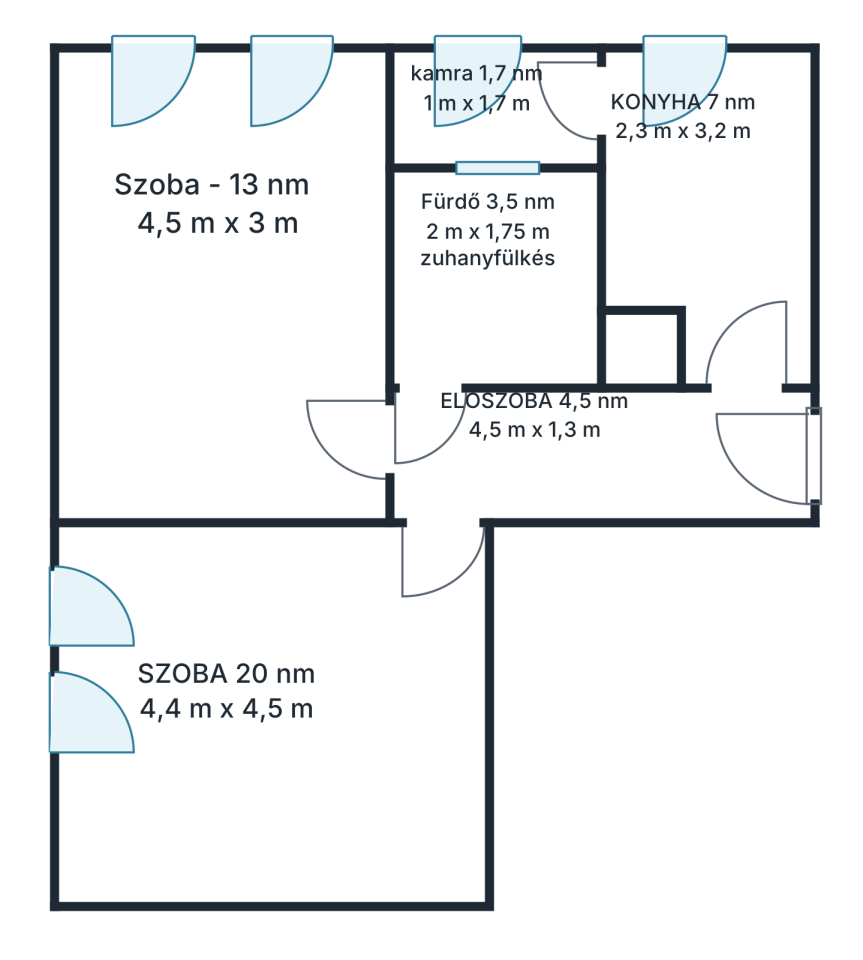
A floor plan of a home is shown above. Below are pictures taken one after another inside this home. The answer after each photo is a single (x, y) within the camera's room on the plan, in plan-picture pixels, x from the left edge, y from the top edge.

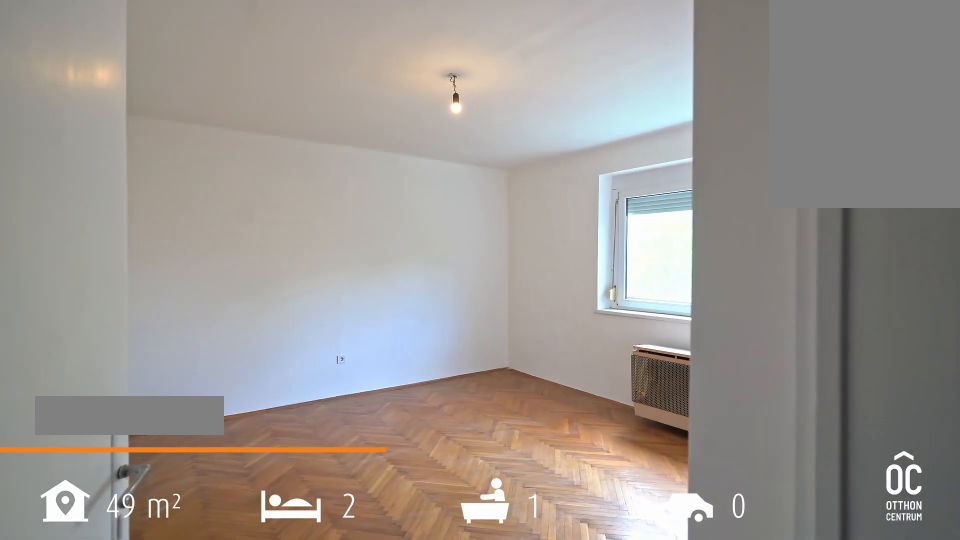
(278, 719)
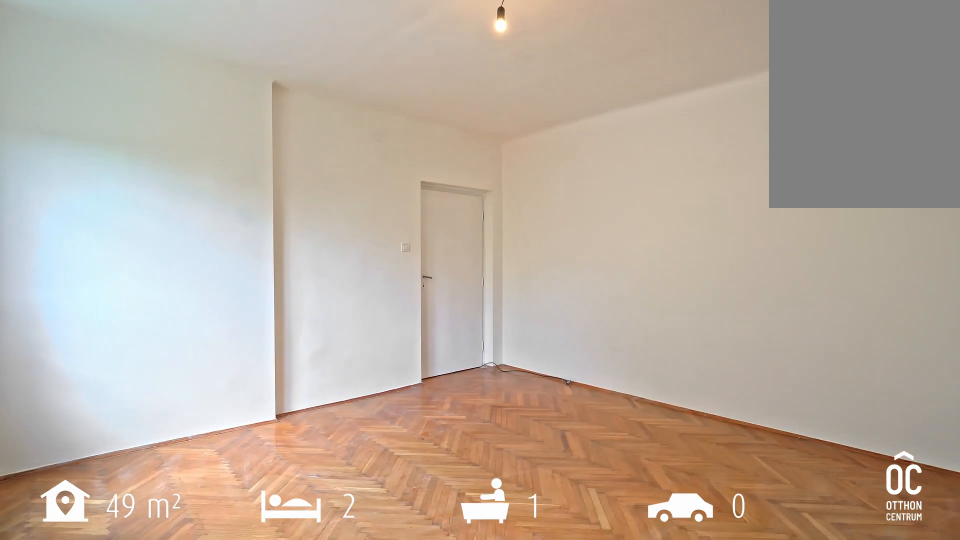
(278, 719)
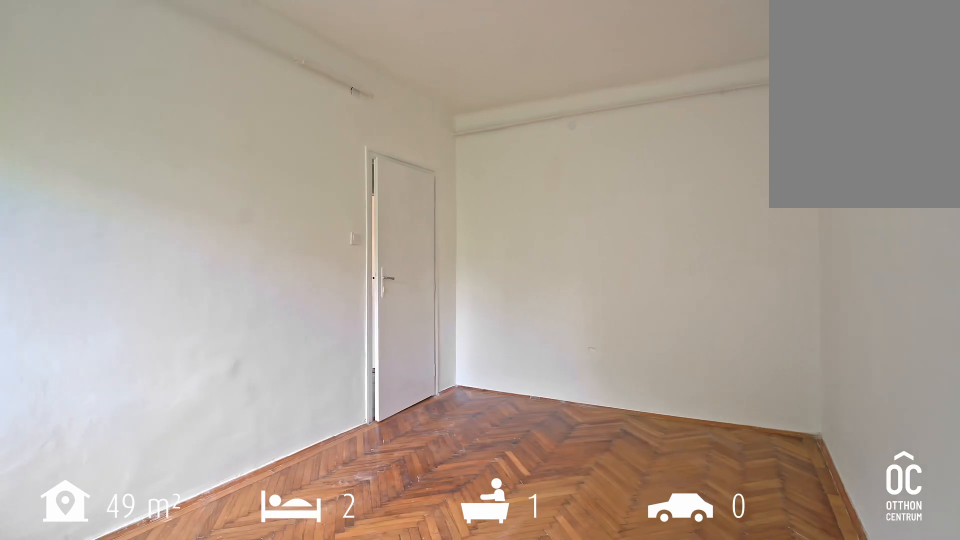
(221, 320)
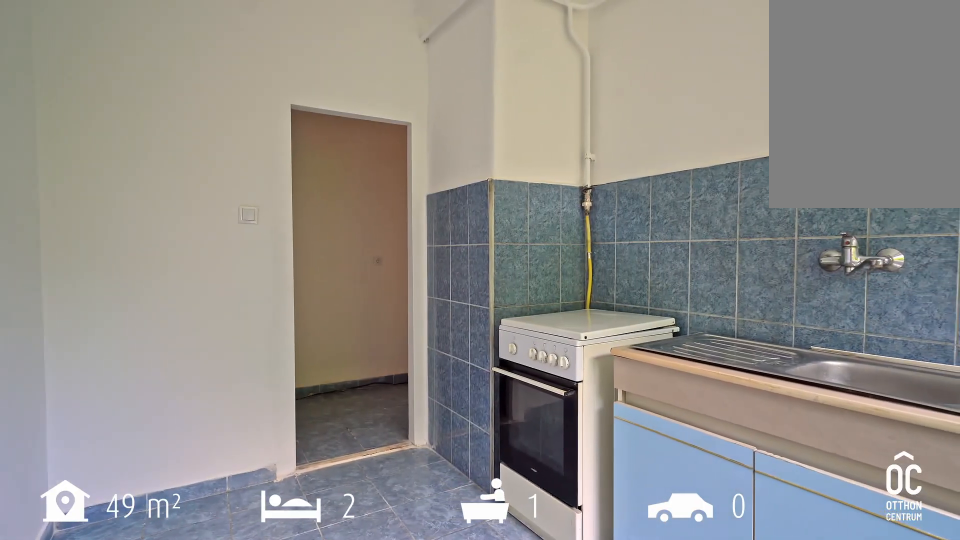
(695, 210)
